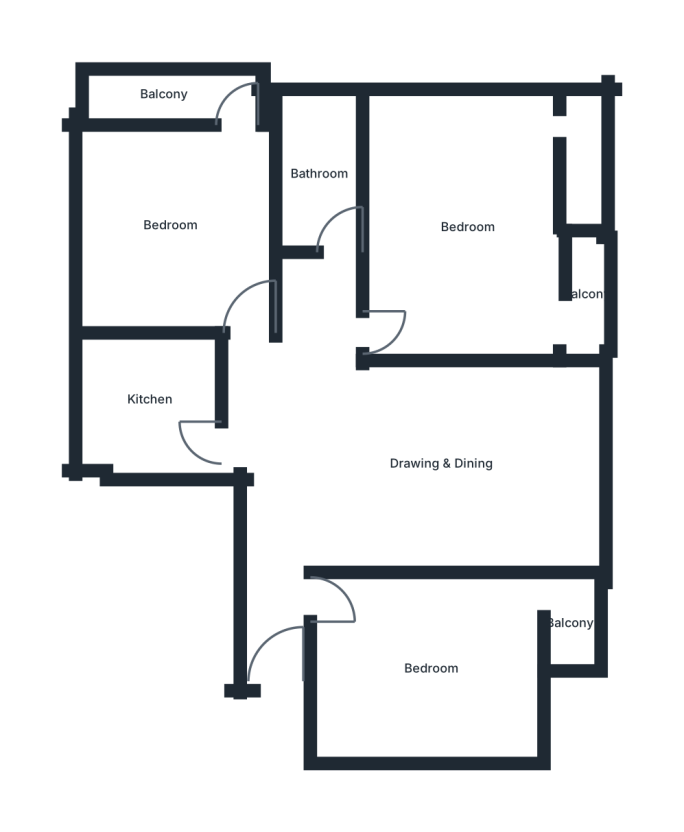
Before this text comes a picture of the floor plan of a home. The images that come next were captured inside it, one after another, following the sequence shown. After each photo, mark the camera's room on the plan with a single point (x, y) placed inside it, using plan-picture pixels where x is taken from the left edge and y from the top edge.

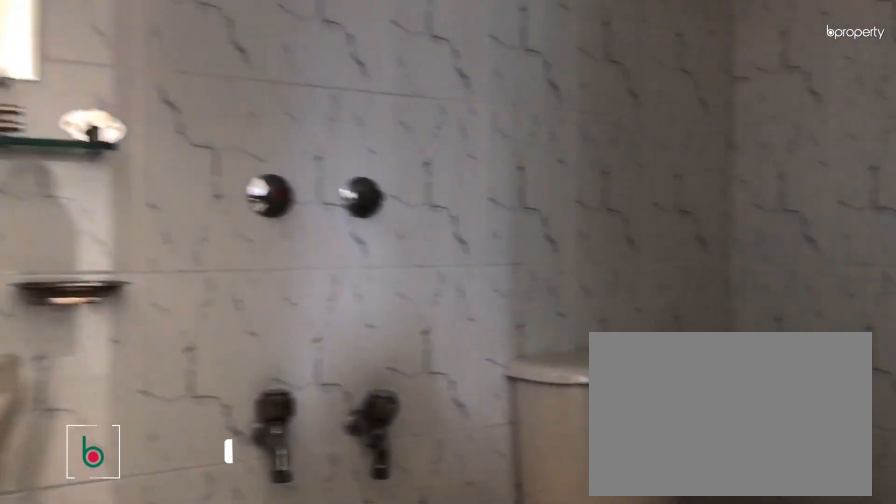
(580, 169)
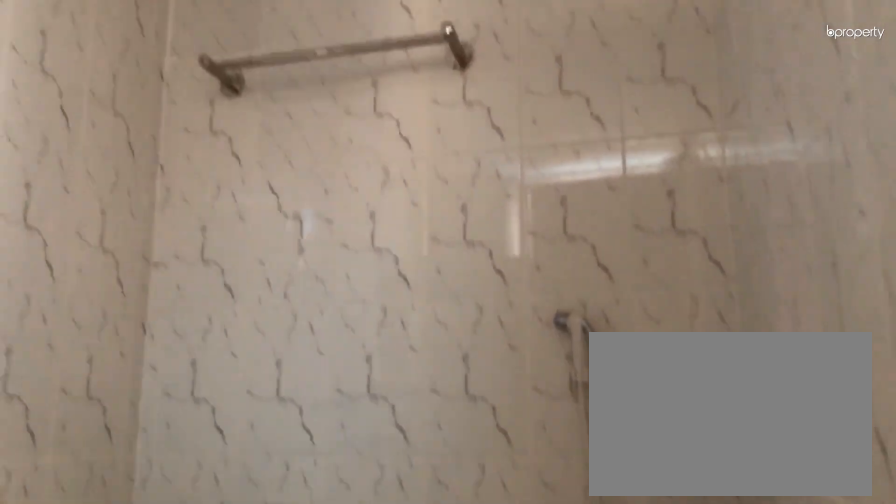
(580, 169)
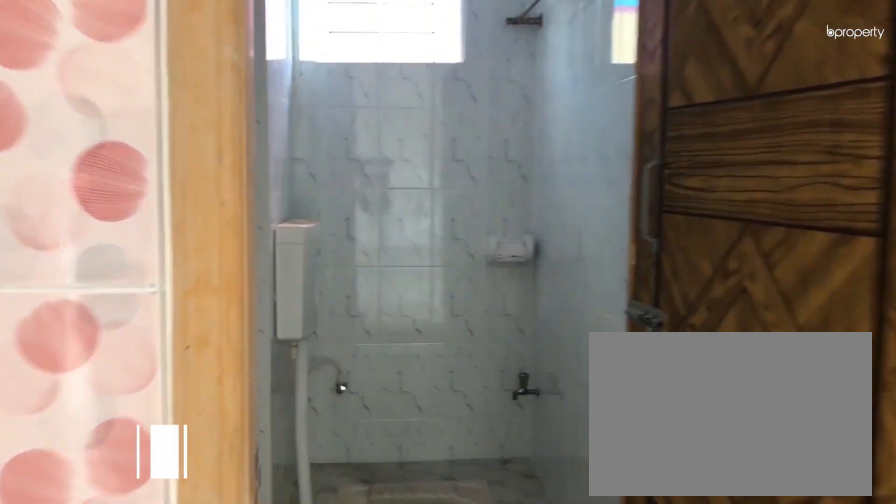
(336, 272)
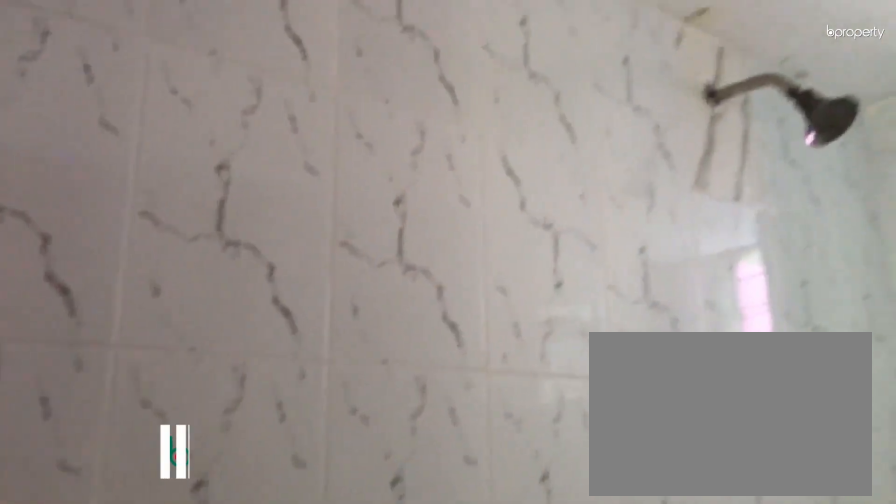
(317, 174)
